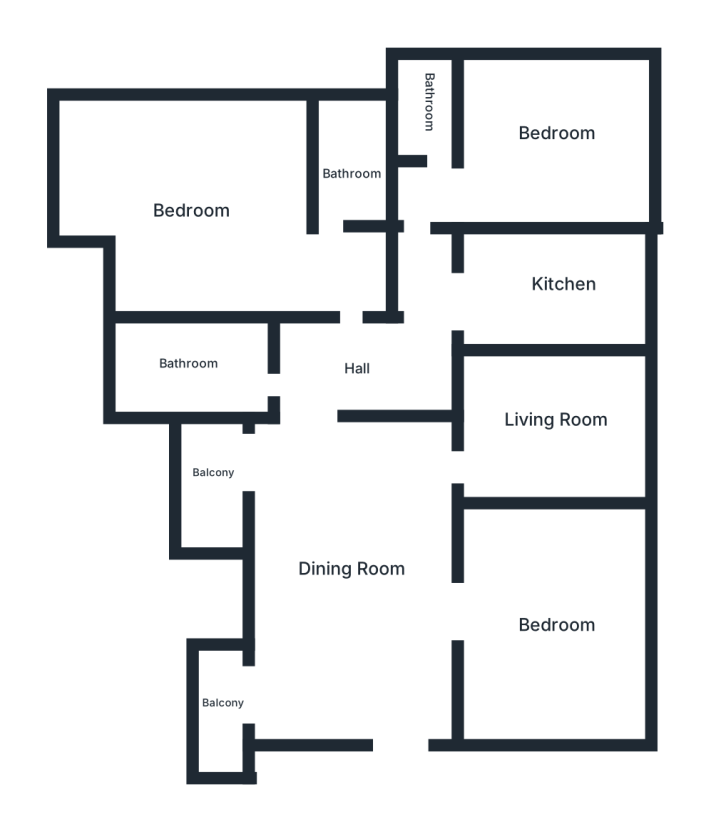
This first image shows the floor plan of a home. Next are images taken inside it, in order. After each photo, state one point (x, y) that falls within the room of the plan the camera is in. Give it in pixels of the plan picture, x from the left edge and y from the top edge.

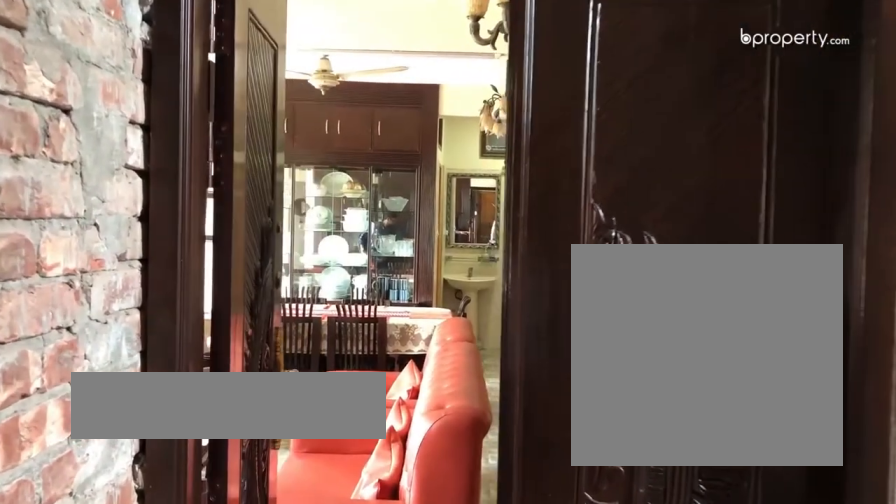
(349, 576)
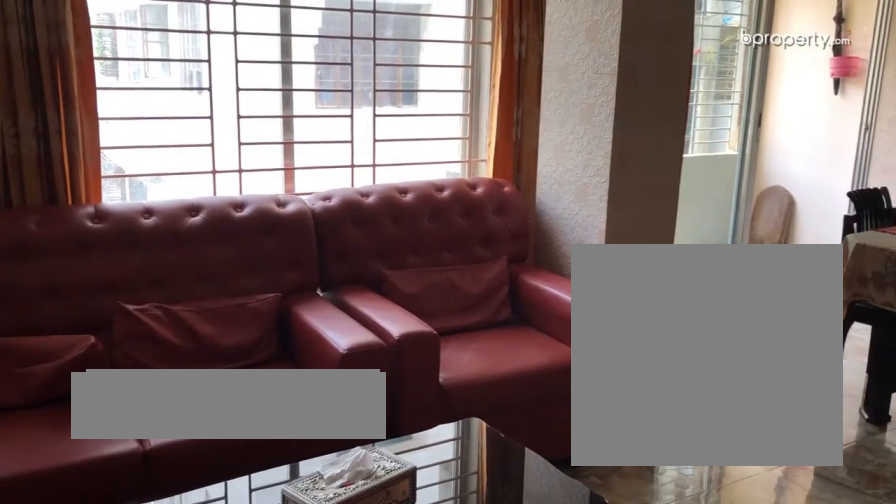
(349, 576)
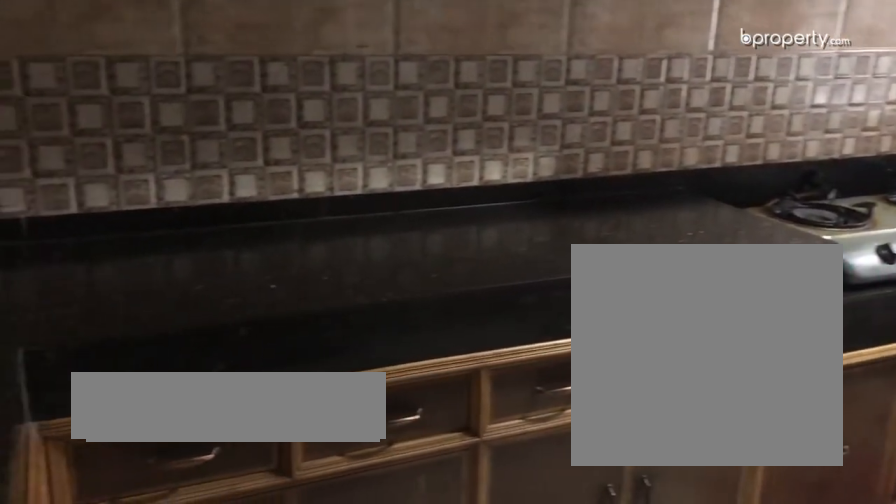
(568, 285)
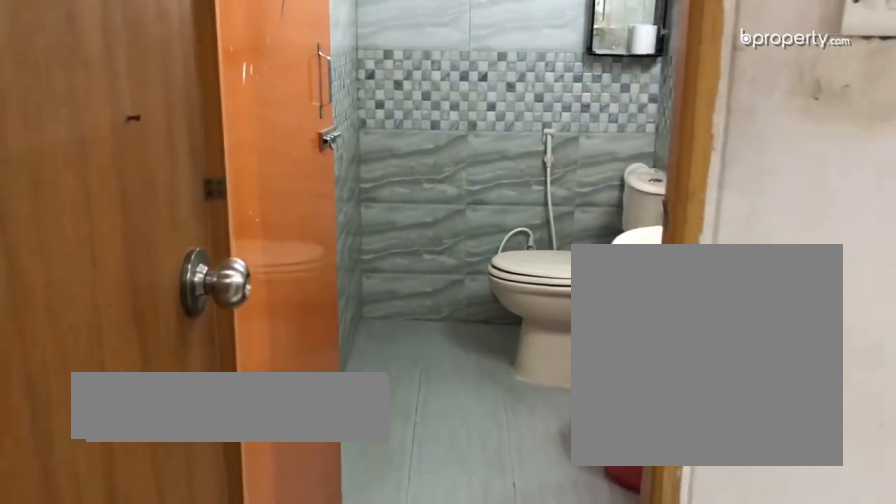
(422, 111)
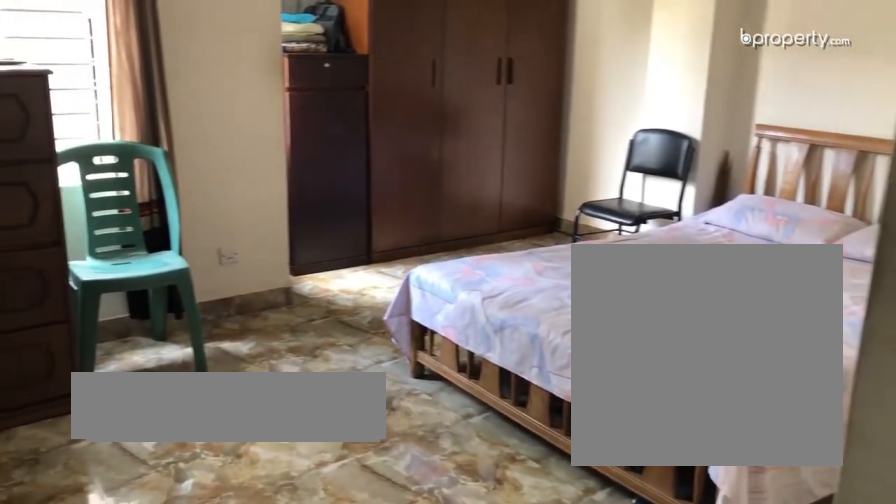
(191, 209)
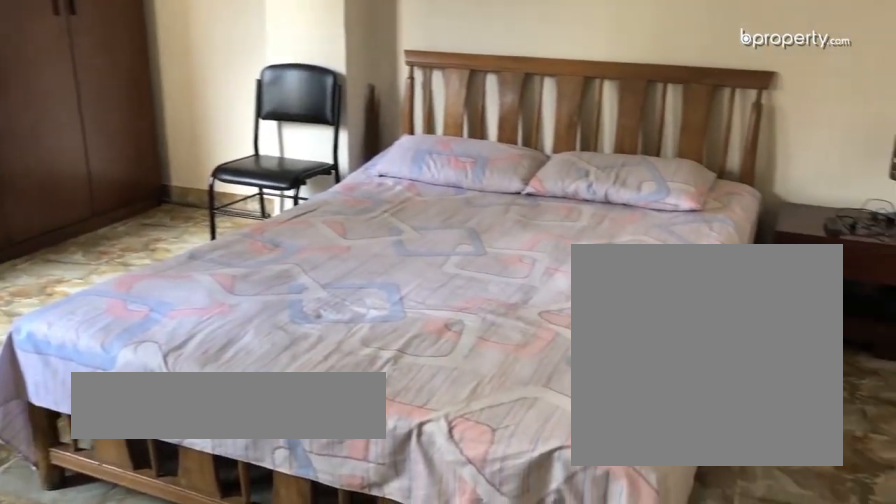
(191, 209)
